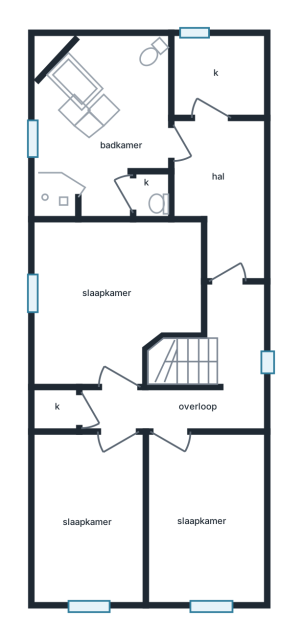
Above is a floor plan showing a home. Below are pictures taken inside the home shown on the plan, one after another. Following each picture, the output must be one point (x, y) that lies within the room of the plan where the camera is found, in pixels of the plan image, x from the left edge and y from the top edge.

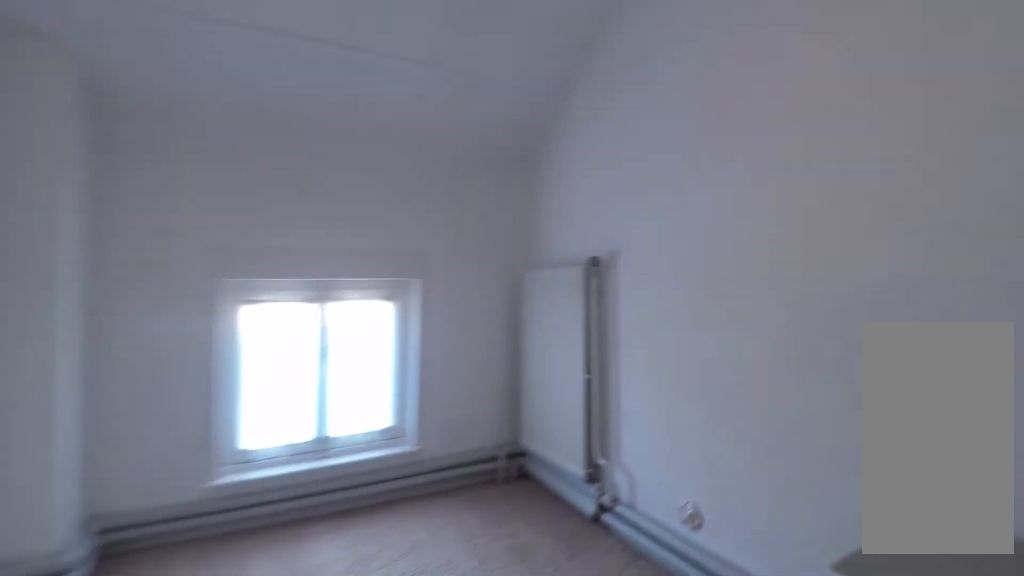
(90, 518)
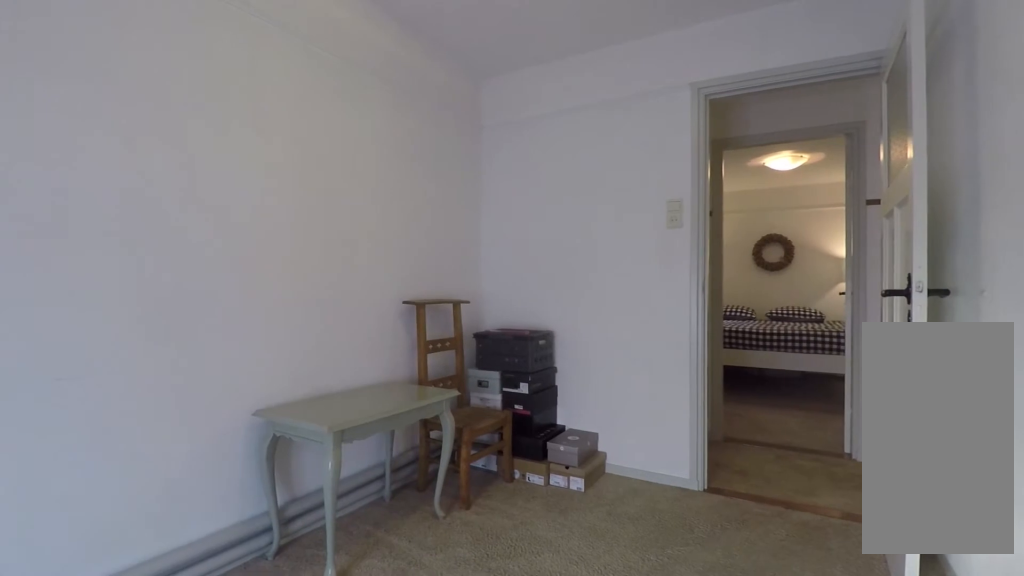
(90, 518)
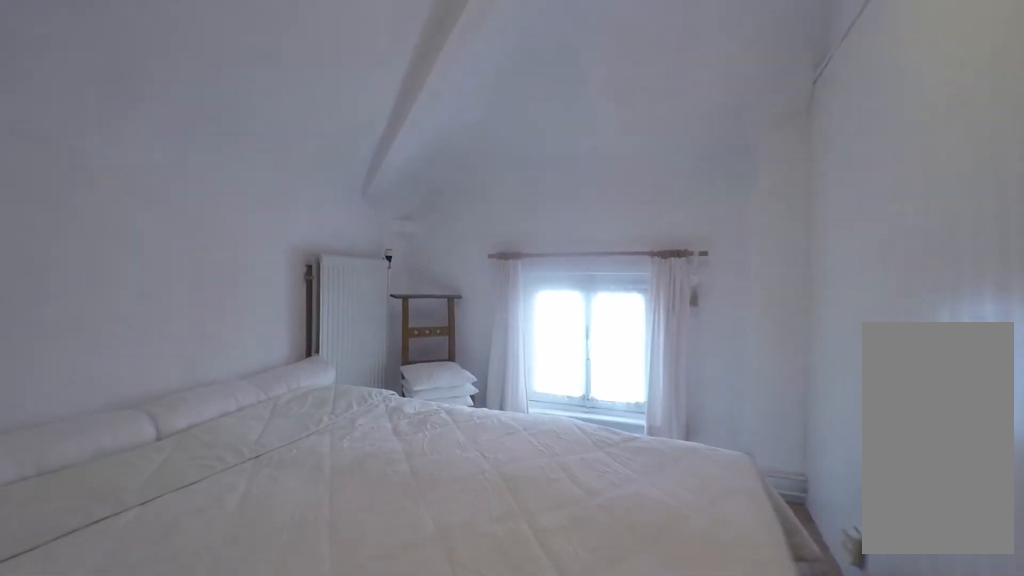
(203, 518)
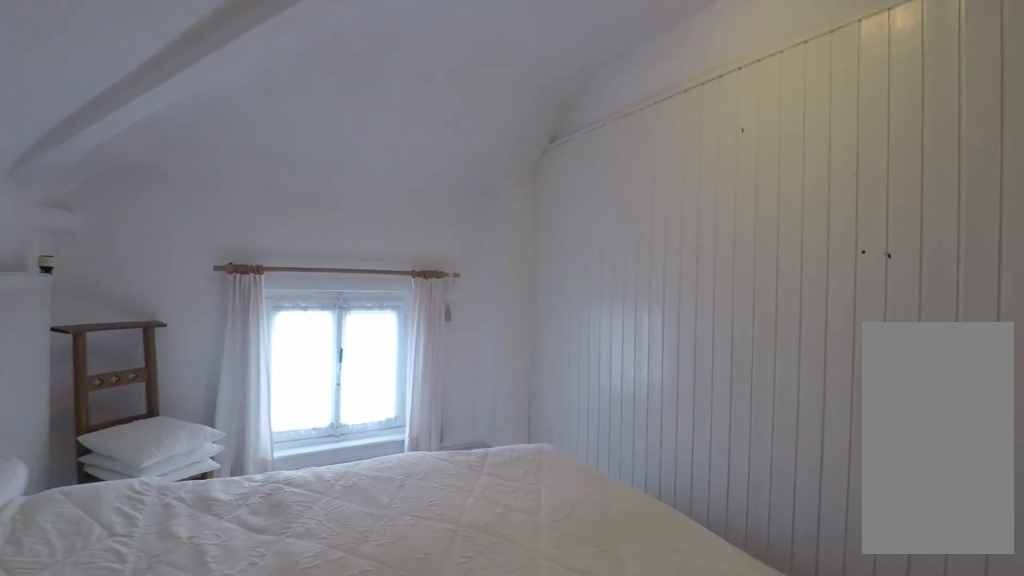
(203, 518)
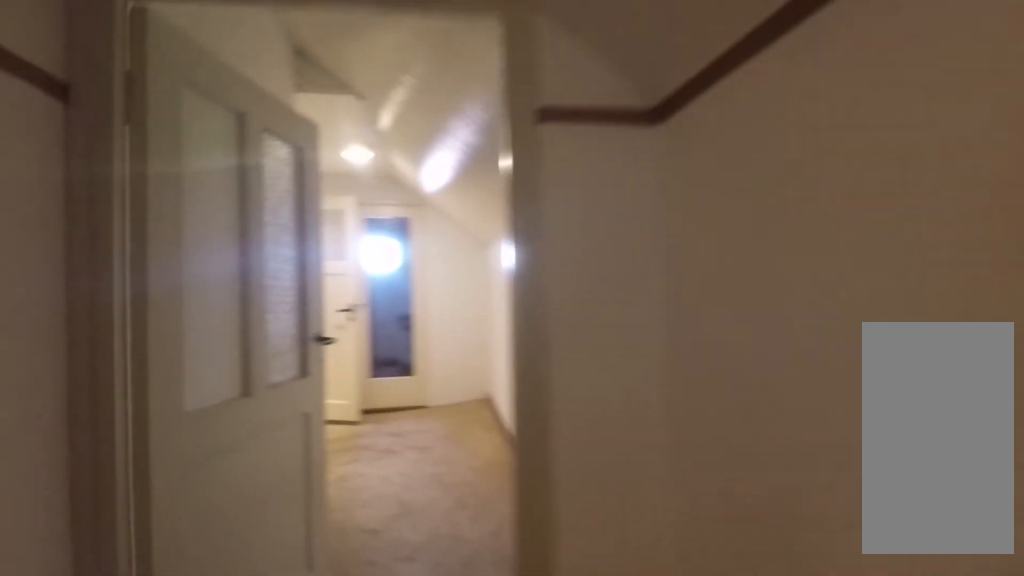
(198, 380)
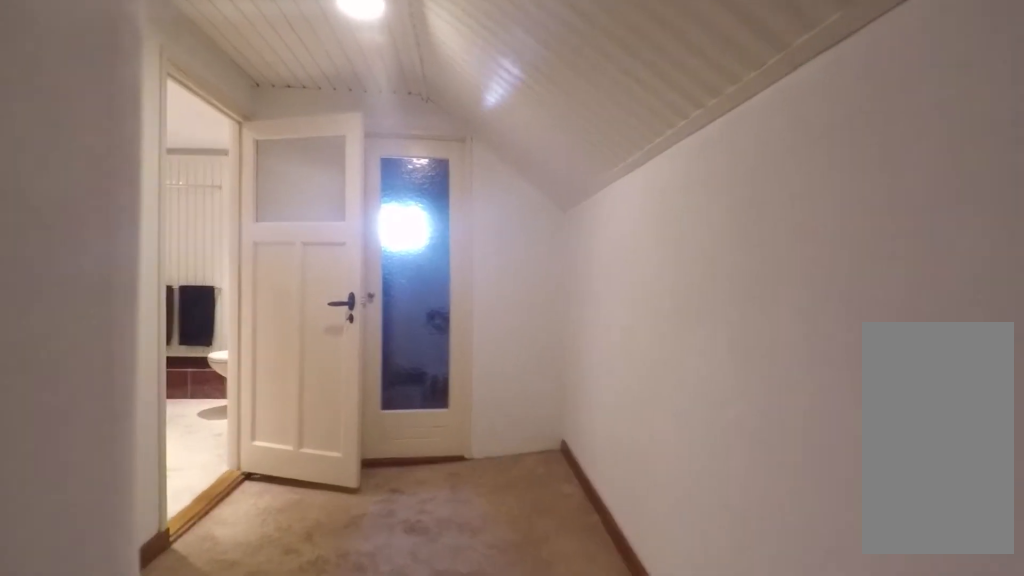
(222, 192)
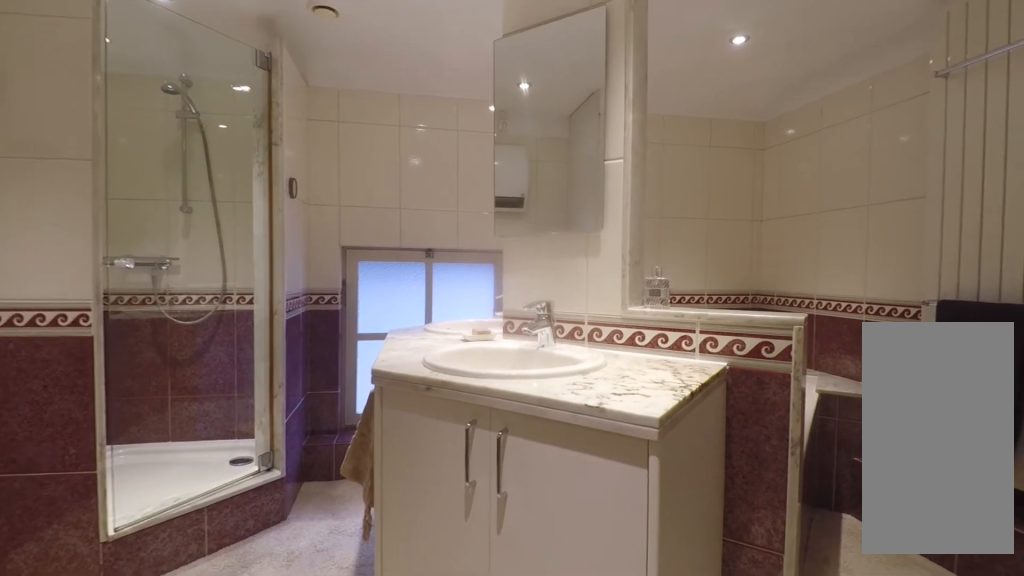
(101, 126)
